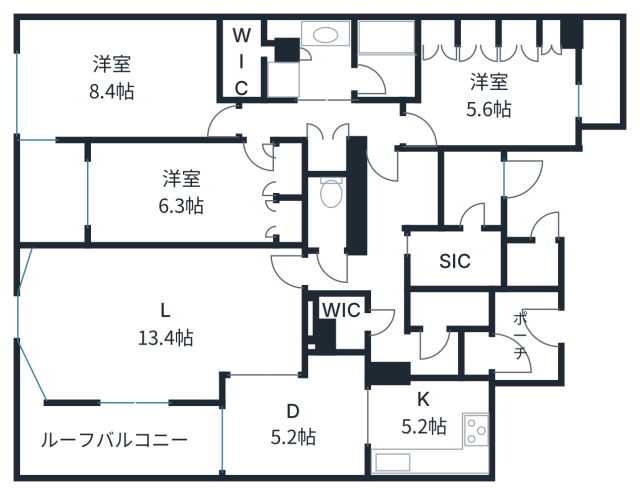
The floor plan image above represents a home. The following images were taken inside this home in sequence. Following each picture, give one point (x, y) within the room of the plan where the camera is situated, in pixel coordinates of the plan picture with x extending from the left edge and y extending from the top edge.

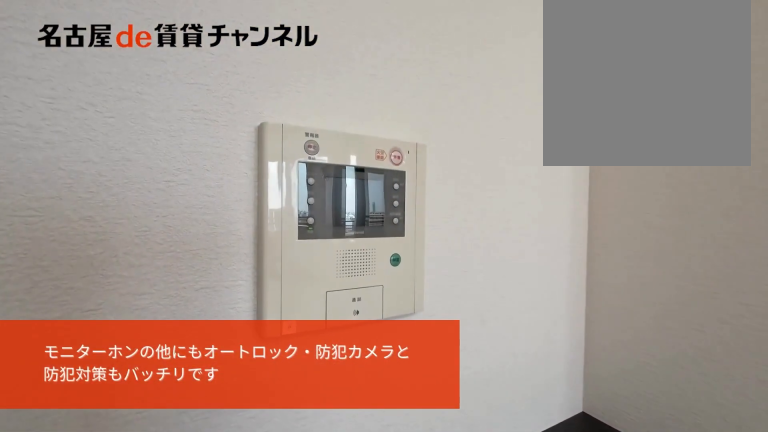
(160, 319)
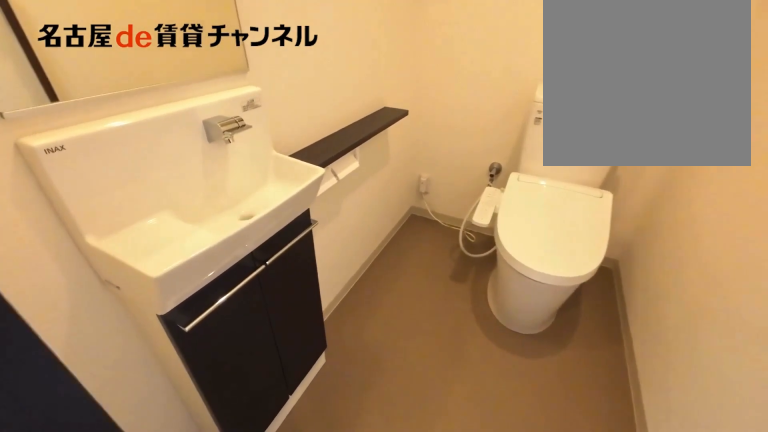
(326, 213)
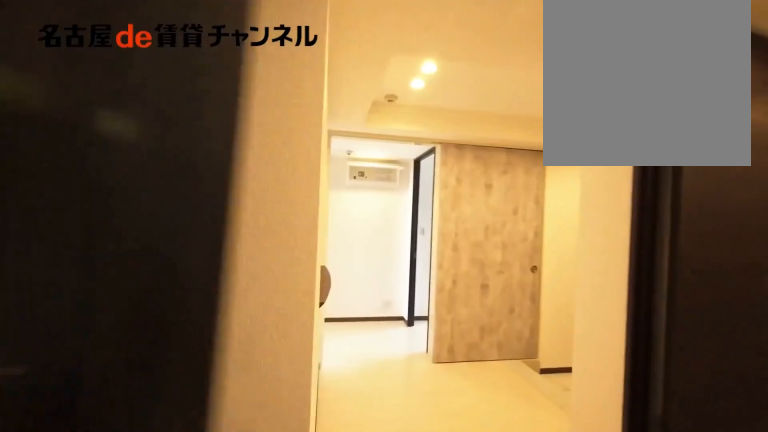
(326, 213)
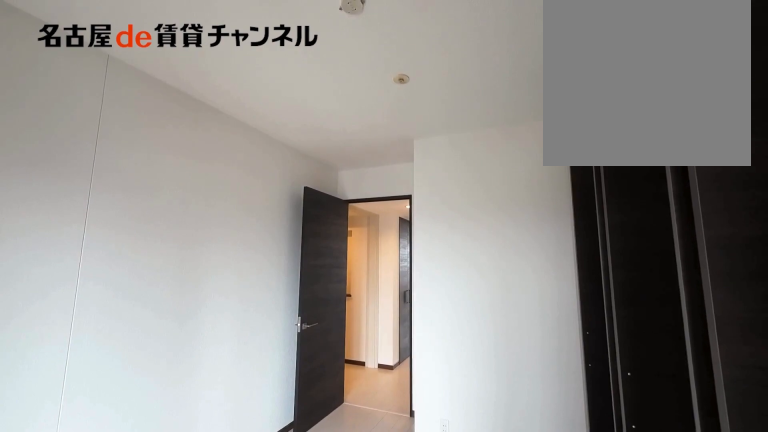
(494, 96)
